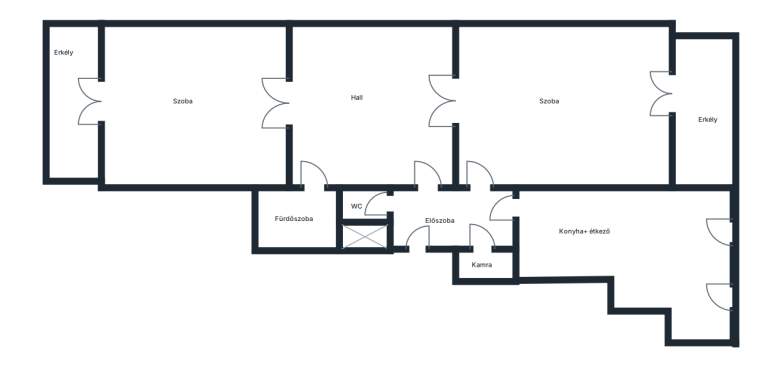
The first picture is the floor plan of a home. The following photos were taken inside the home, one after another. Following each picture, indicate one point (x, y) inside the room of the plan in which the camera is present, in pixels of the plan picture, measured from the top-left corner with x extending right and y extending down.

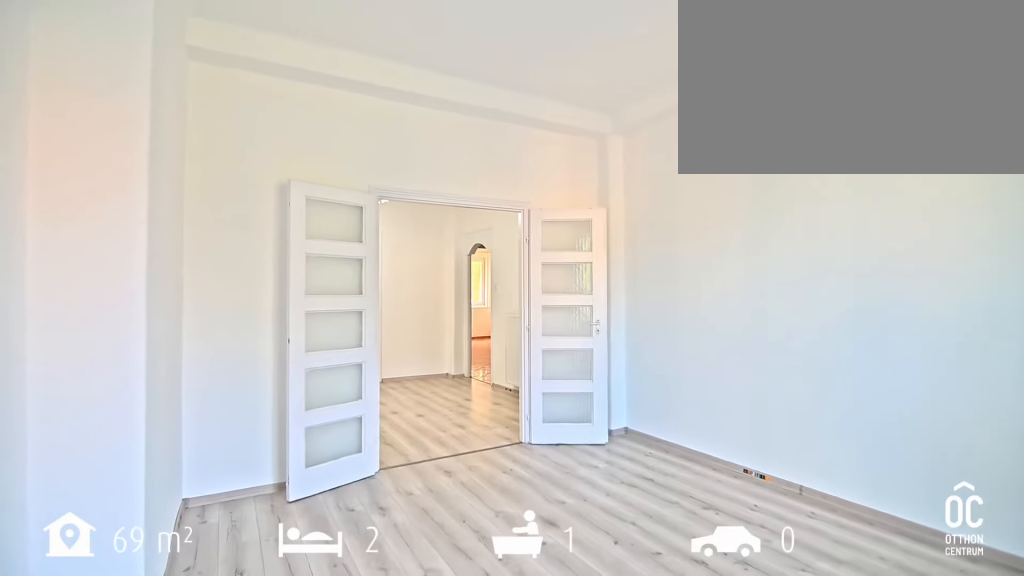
(190, 107)
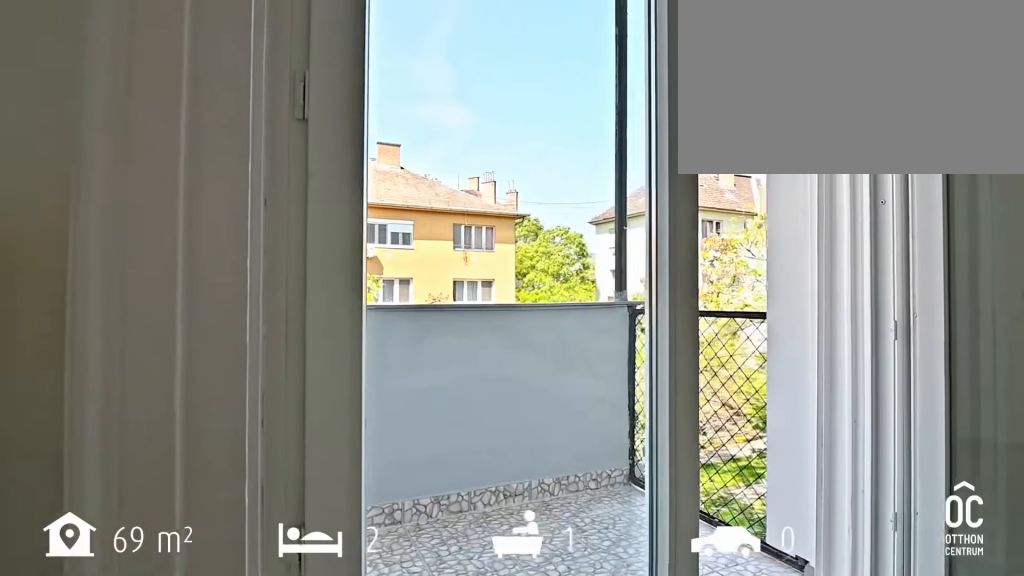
(68, 104)
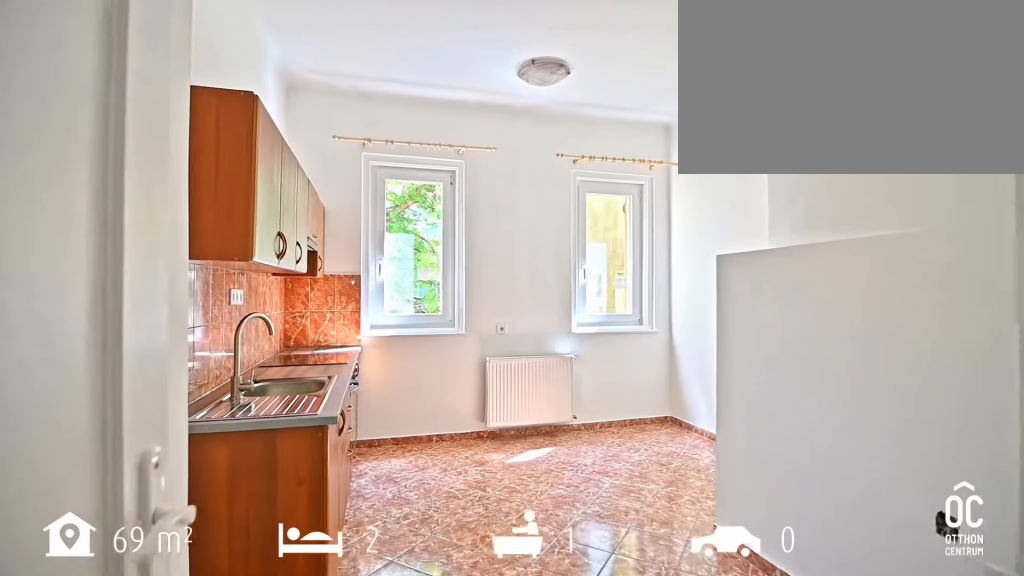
(641, 247)
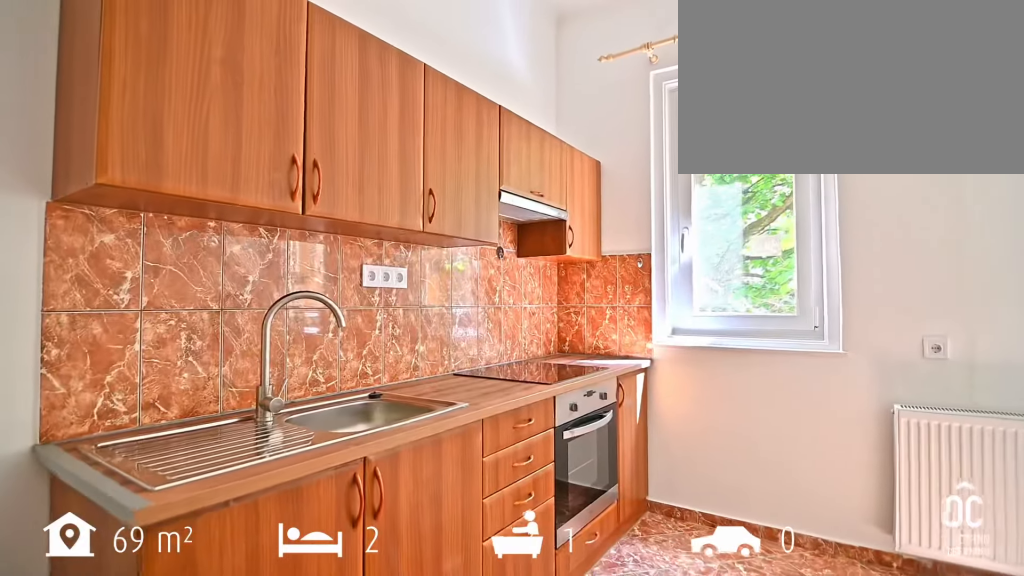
(641, 246)
